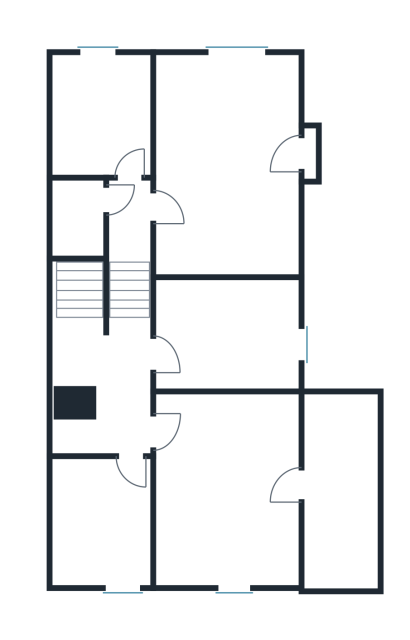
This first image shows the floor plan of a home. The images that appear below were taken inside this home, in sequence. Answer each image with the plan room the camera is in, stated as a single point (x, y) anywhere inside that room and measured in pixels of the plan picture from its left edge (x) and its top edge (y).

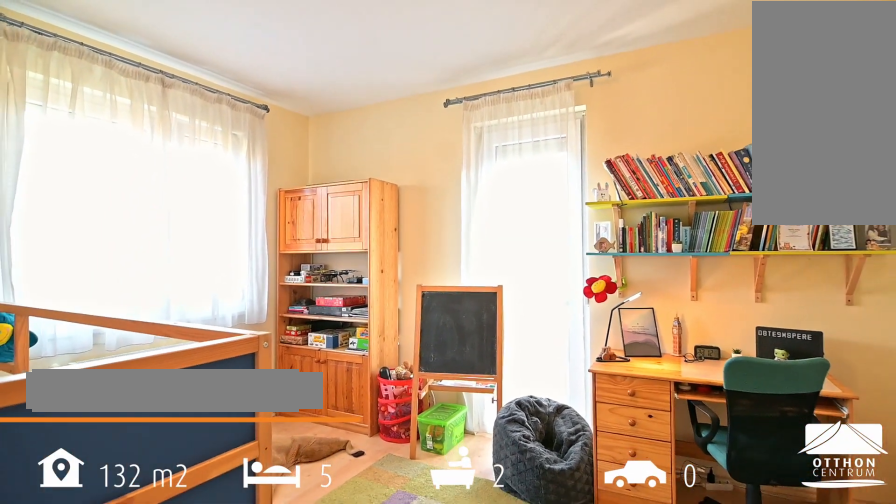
(225, 169)
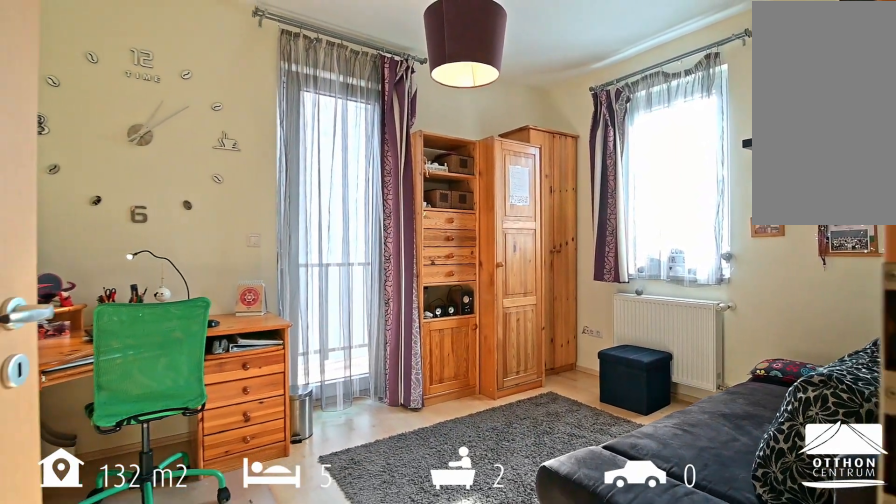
(225, 495)
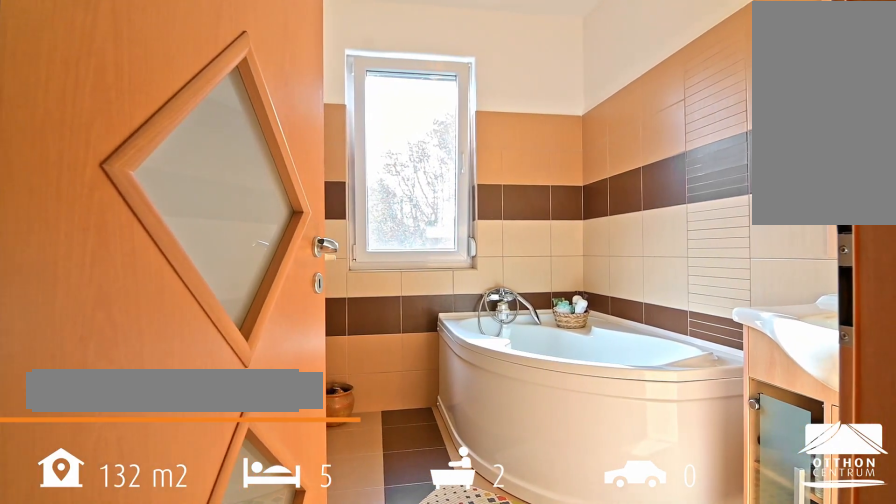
(104, 525)
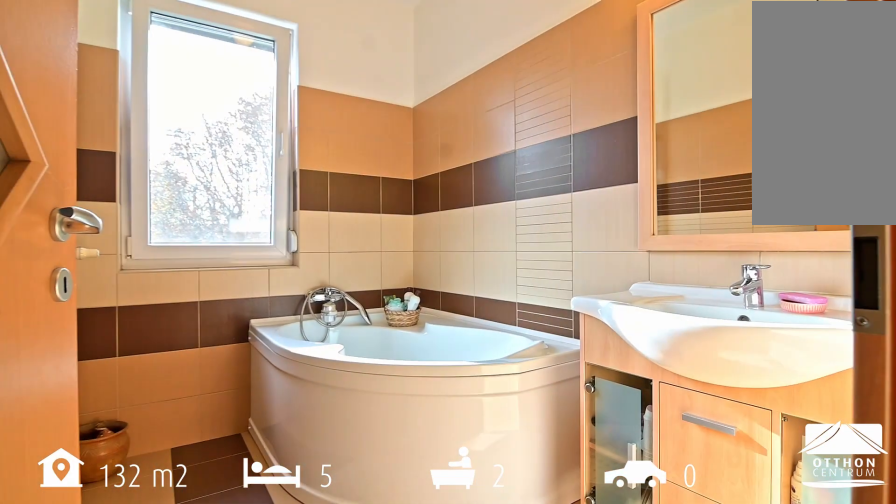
(104, 525)
